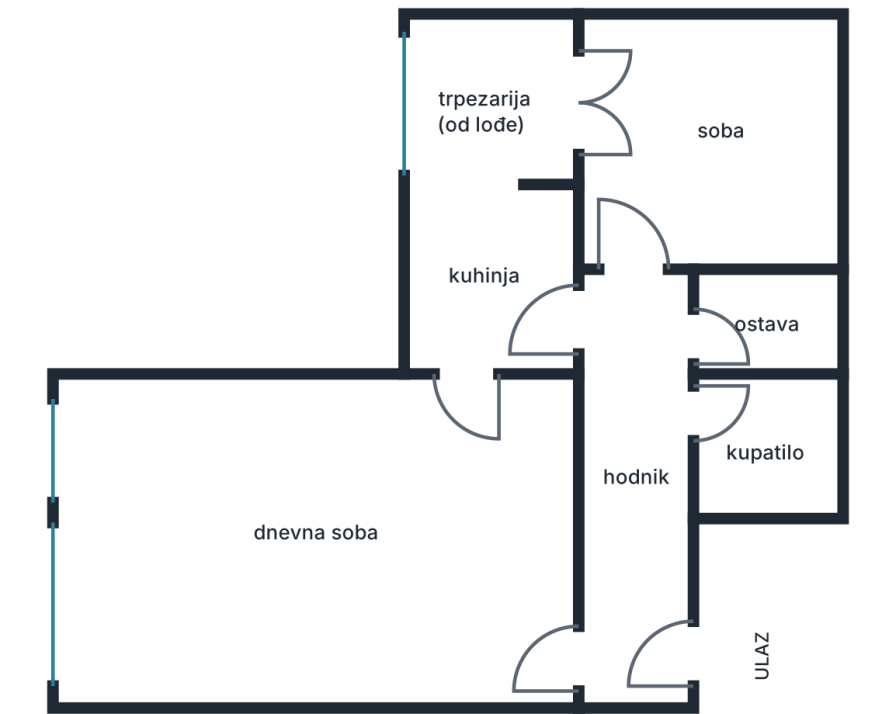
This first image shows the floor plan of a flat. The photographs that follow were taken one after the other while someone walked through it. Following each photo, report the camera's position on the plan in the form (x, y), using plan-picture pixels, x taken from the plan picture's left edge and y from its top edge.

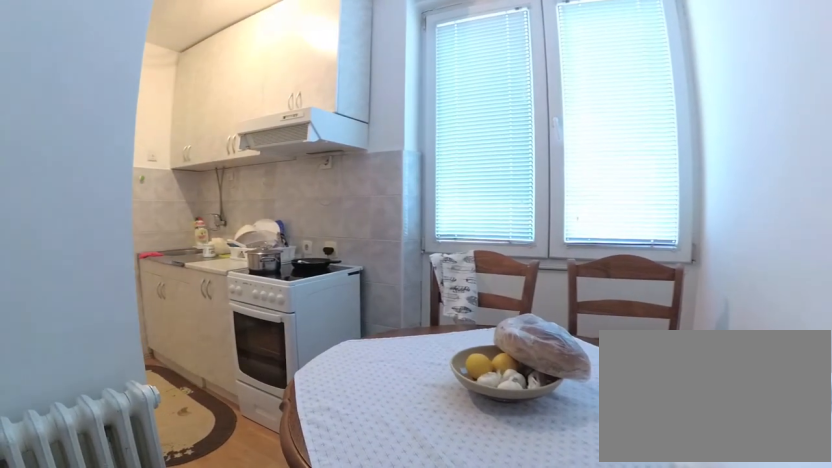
(564, 120)
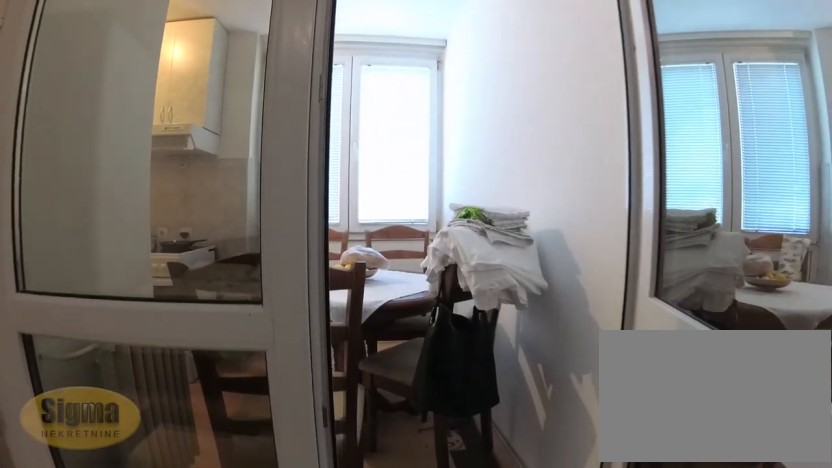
(655, 117)
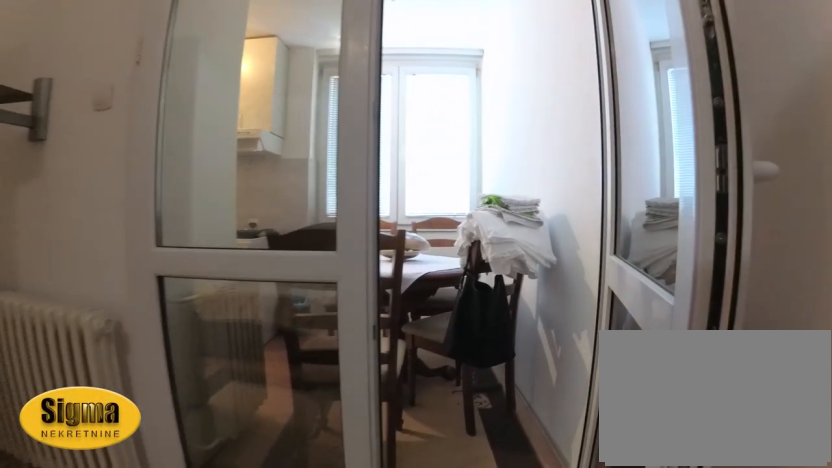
(658, 102)
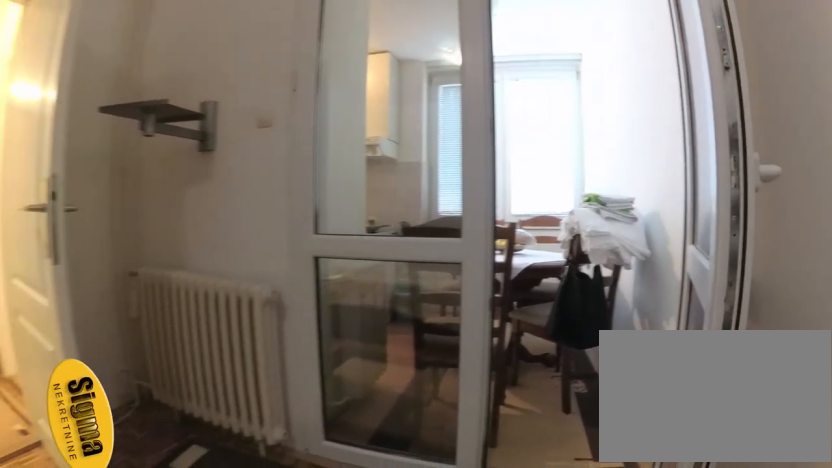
(654, 94)
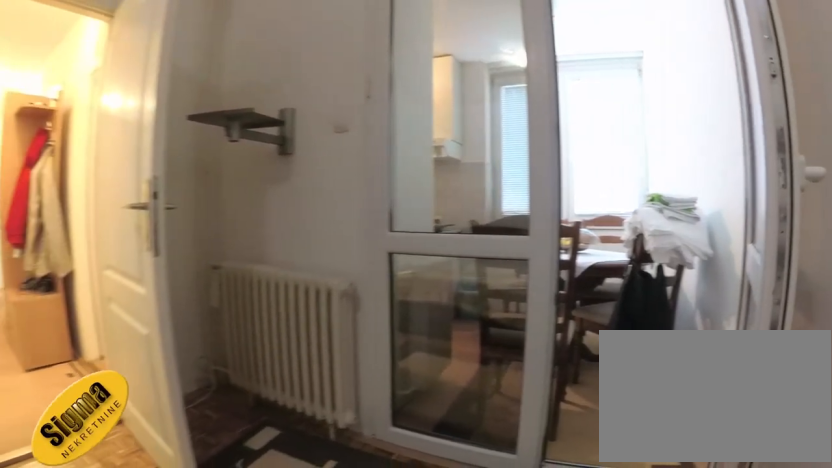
(652, 88)
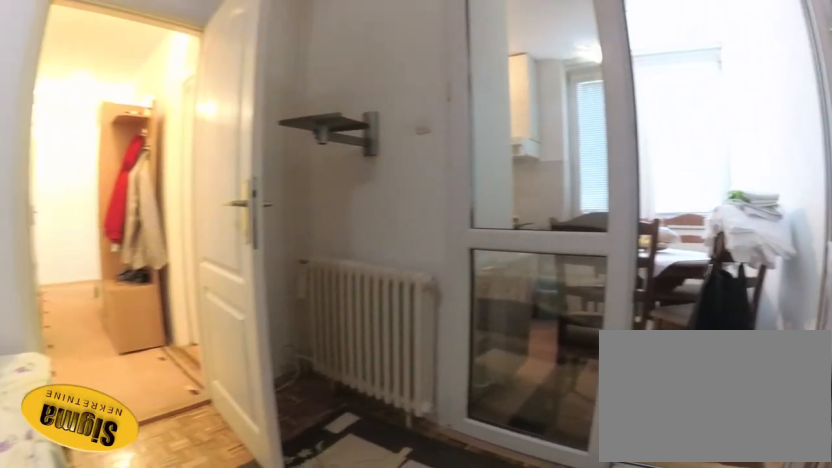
(646, 86)
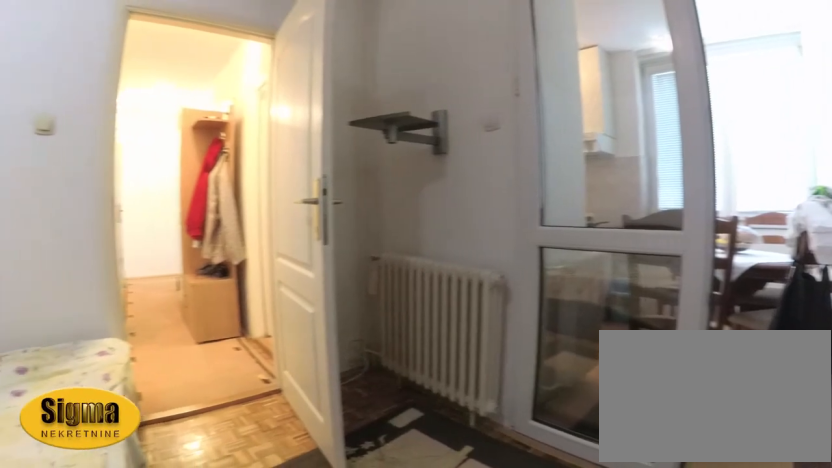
(641, 82)
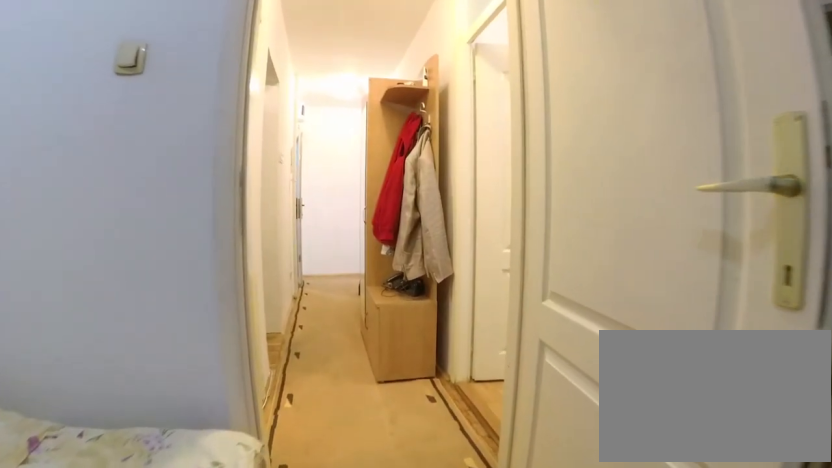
(624, 158)
